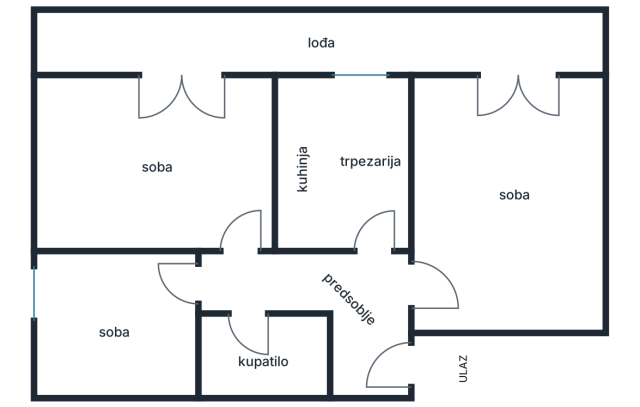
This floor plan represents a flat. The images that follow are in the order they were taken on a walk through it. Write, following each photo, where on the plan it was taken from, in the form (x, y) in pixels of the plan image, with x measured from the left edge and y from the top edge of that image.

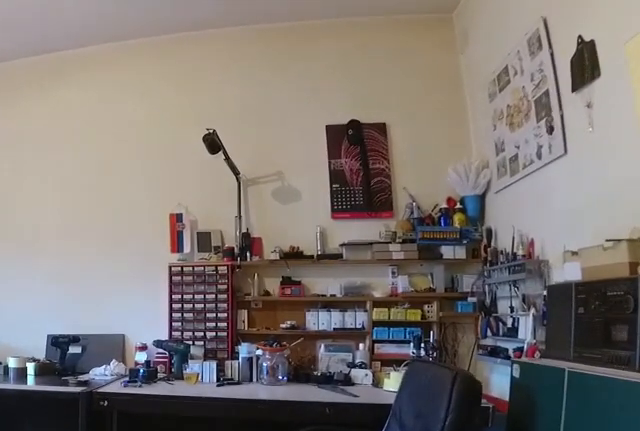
(425, 277)
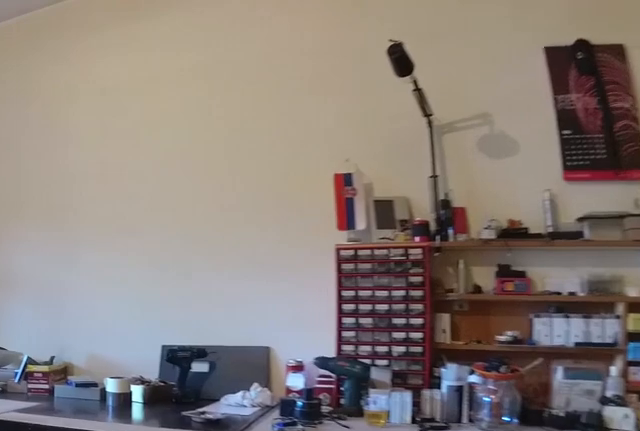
(460, 256)
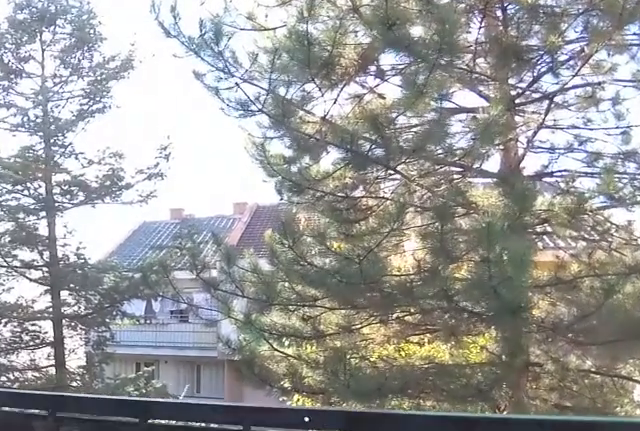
(529, 74)
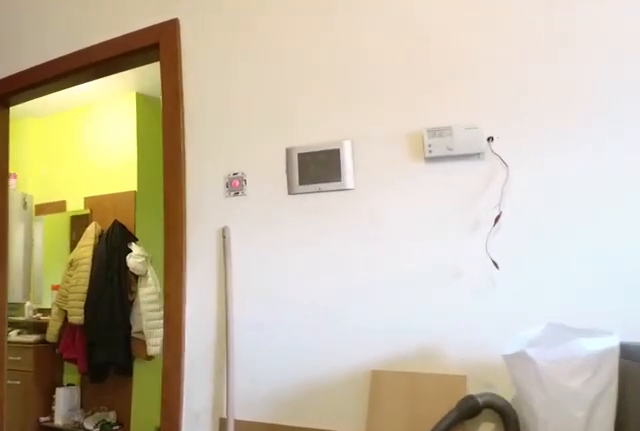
(495, 164)
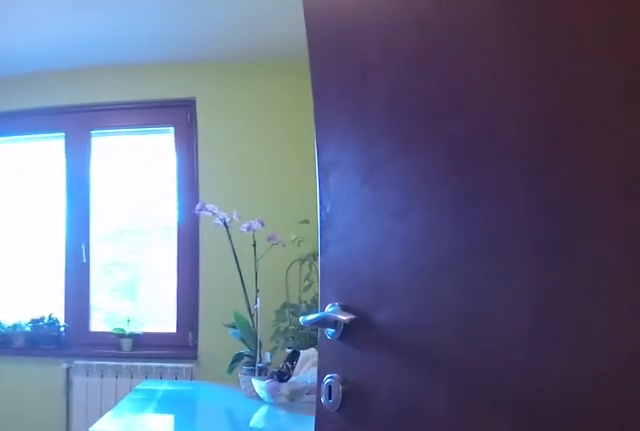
(397, 286)
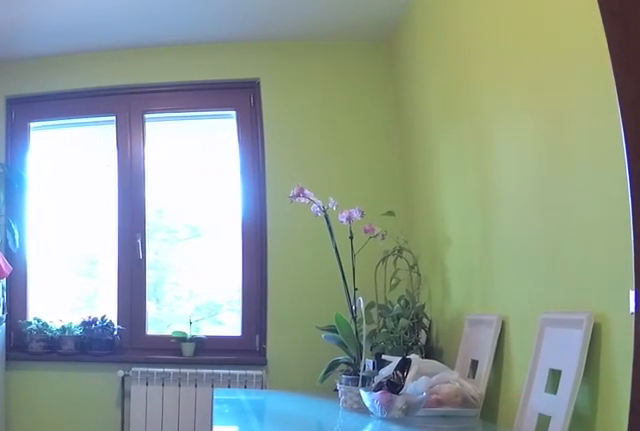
(393, 284)
